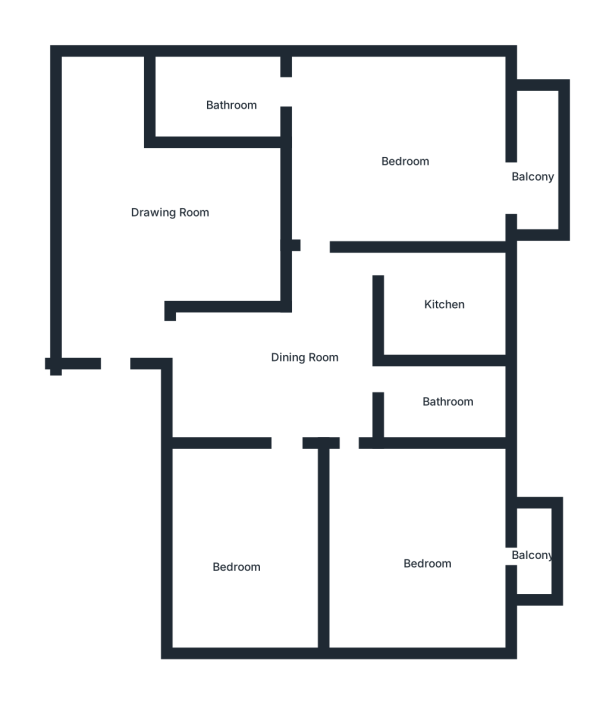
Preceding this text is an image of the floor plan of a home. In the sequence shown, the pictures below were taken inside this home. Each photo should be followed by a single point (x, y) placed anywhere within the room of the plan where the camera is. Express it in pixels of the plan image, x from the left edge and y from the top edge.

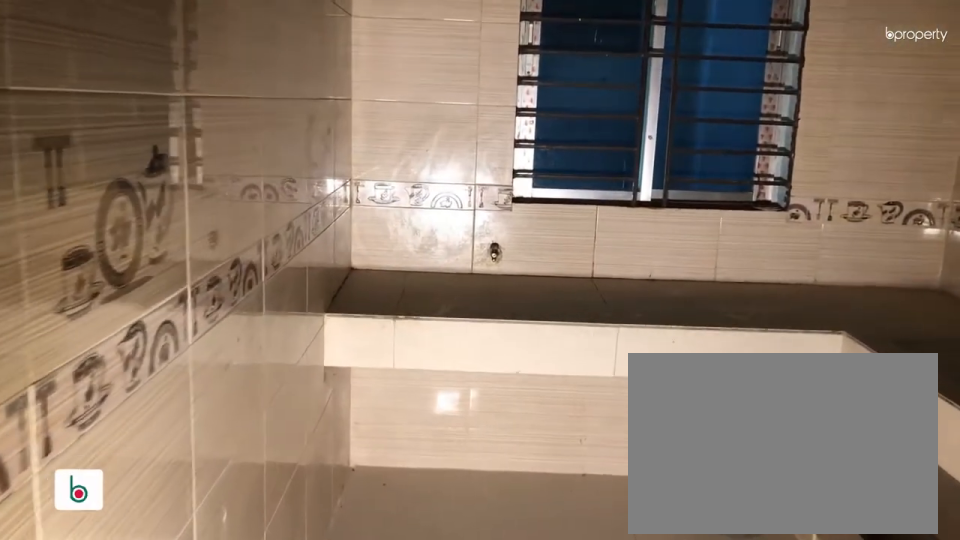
(449, 300)
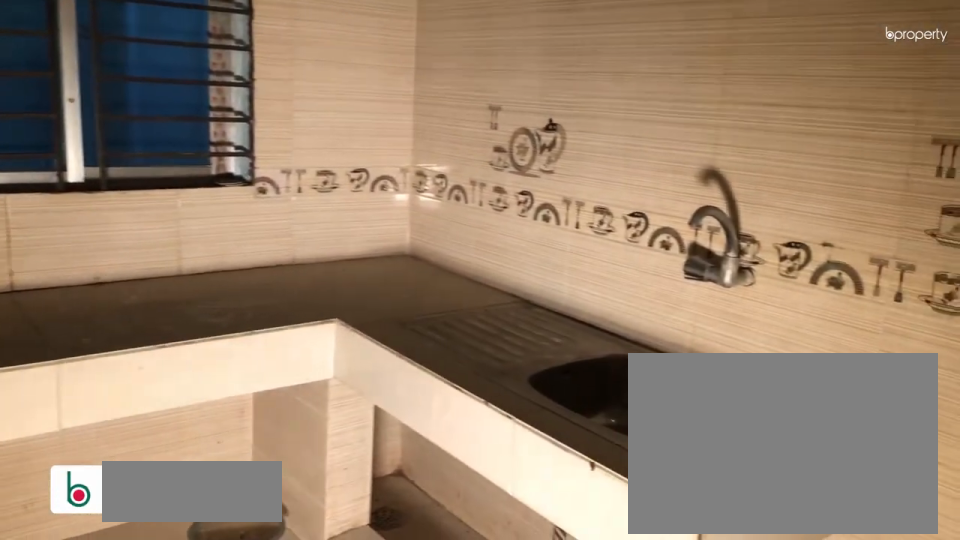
(449, 300)
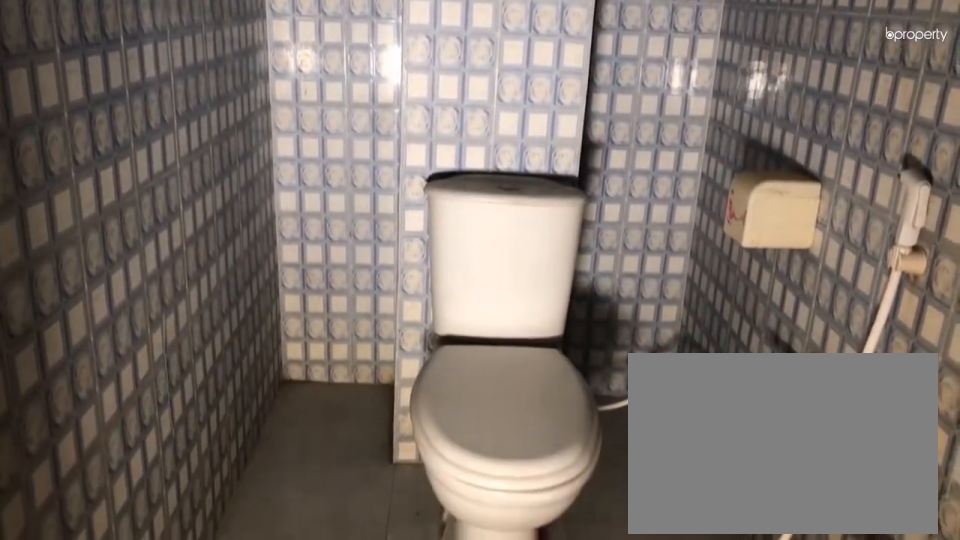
(222, 105)
